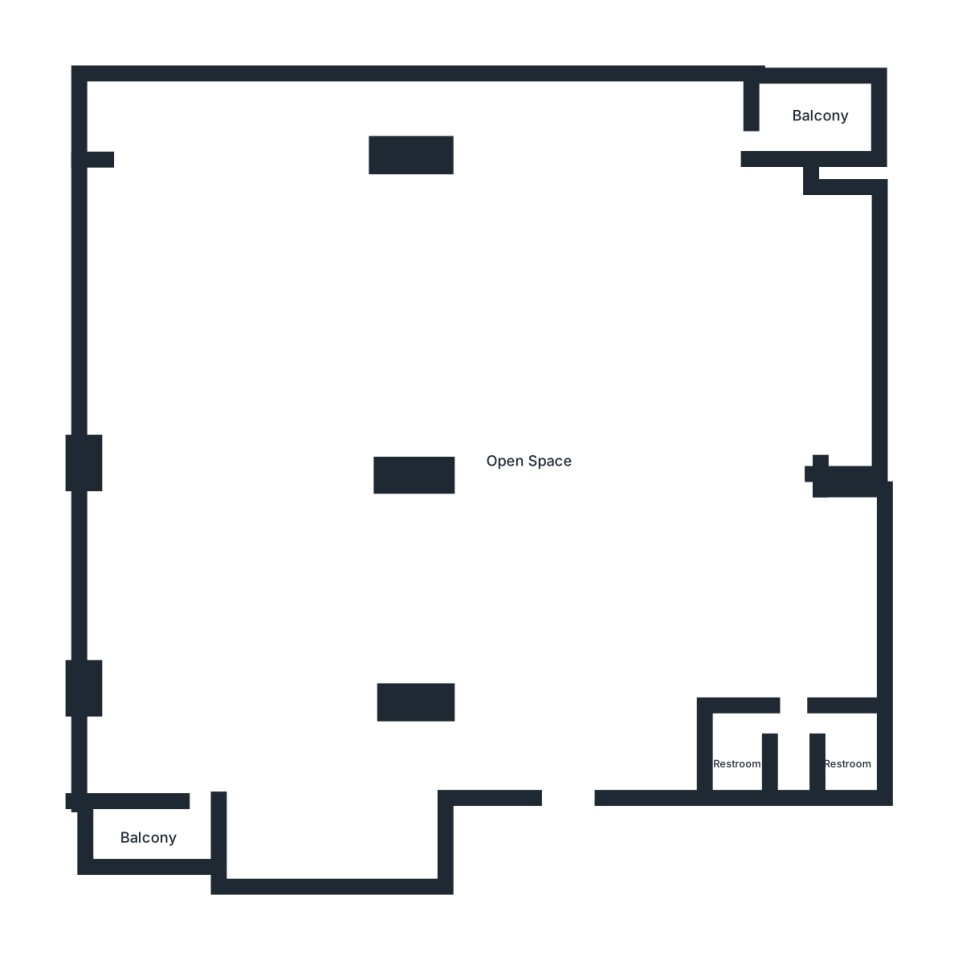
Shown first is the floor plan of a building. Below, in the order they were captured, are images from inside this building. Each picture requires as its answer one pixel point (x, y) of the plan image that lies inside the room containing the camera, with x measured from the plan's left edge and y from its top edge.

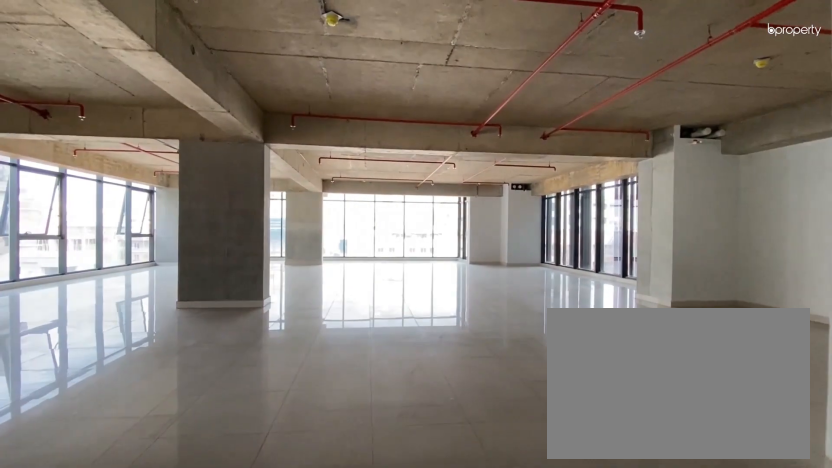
(569, 761)
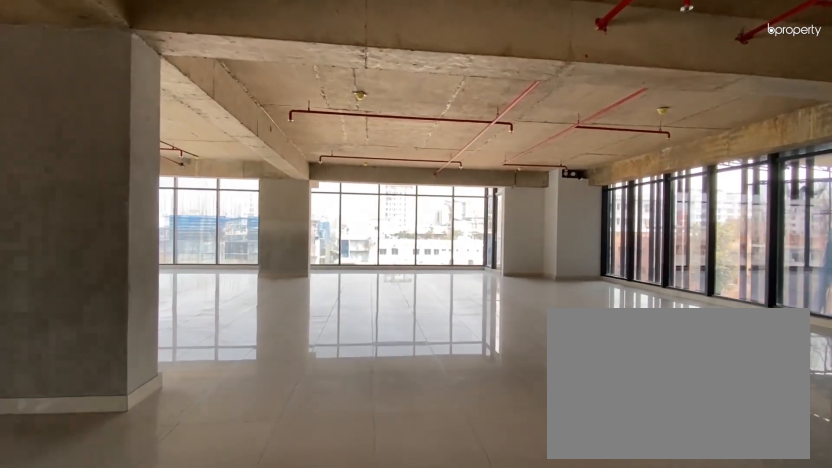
(531, 479)
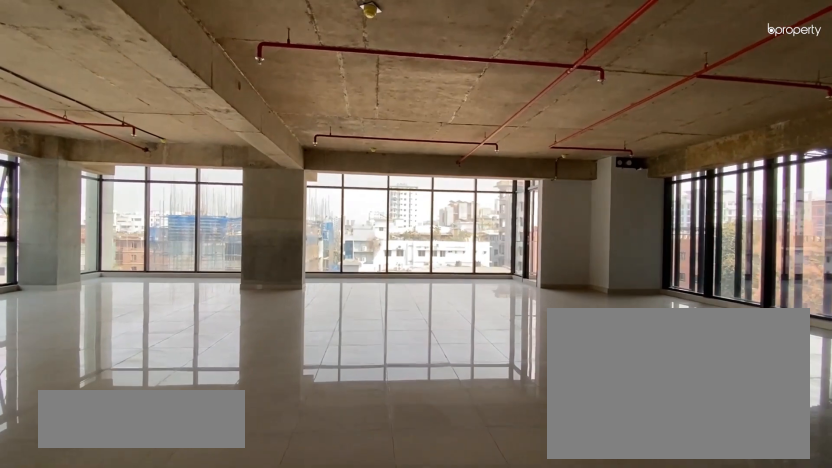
(531, 479)
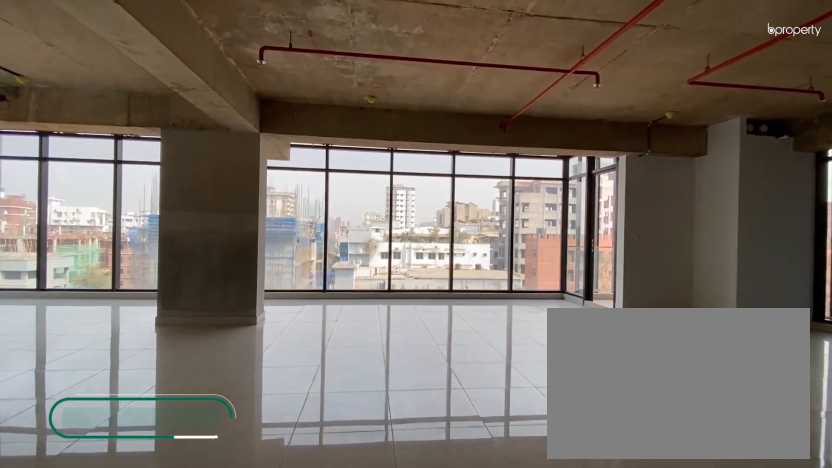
(530, 235)
